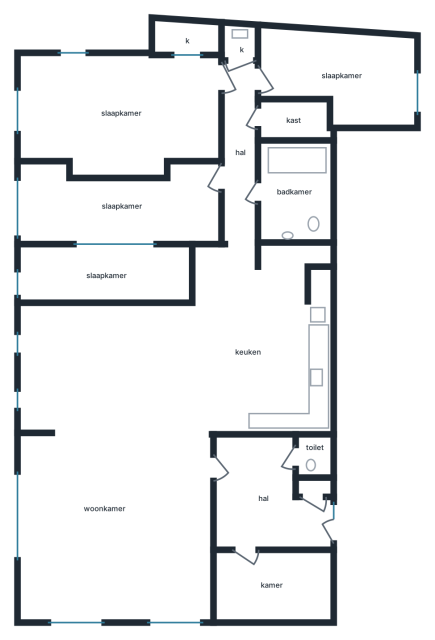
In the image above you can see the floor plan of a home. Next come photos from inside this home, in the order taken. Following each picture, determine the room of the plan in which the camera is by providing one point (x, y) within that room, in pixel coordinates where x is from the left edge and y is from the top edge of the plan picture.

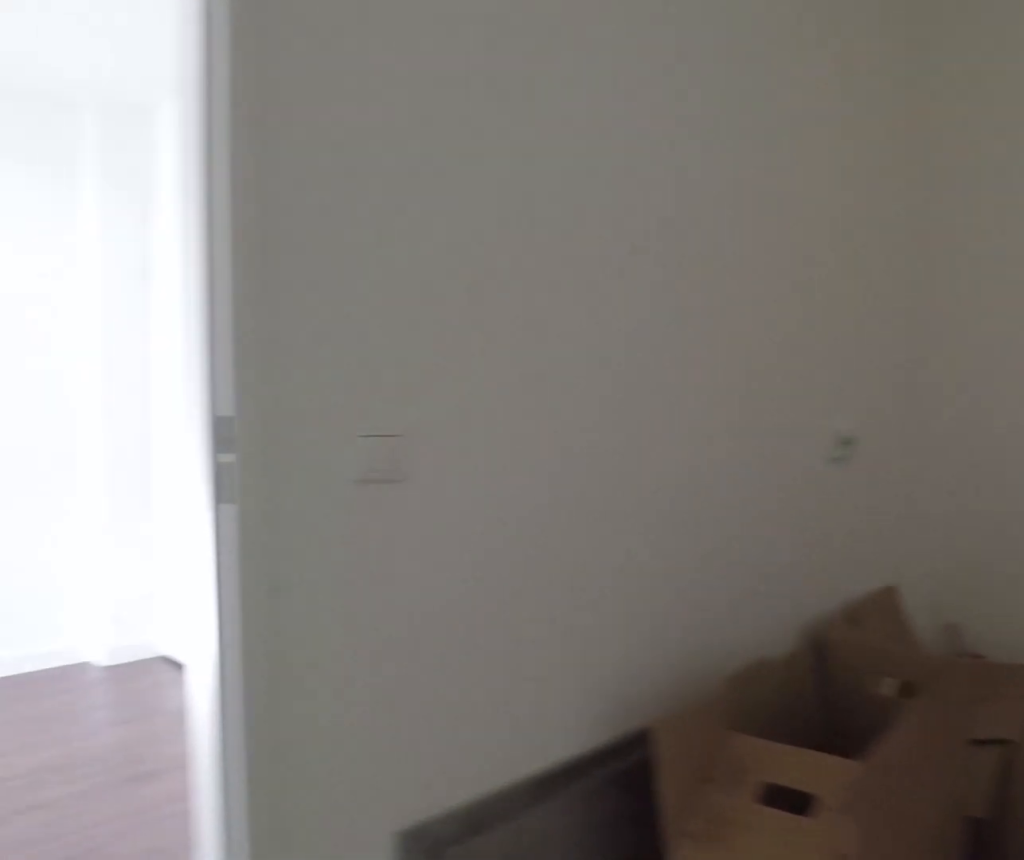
(271, 584)
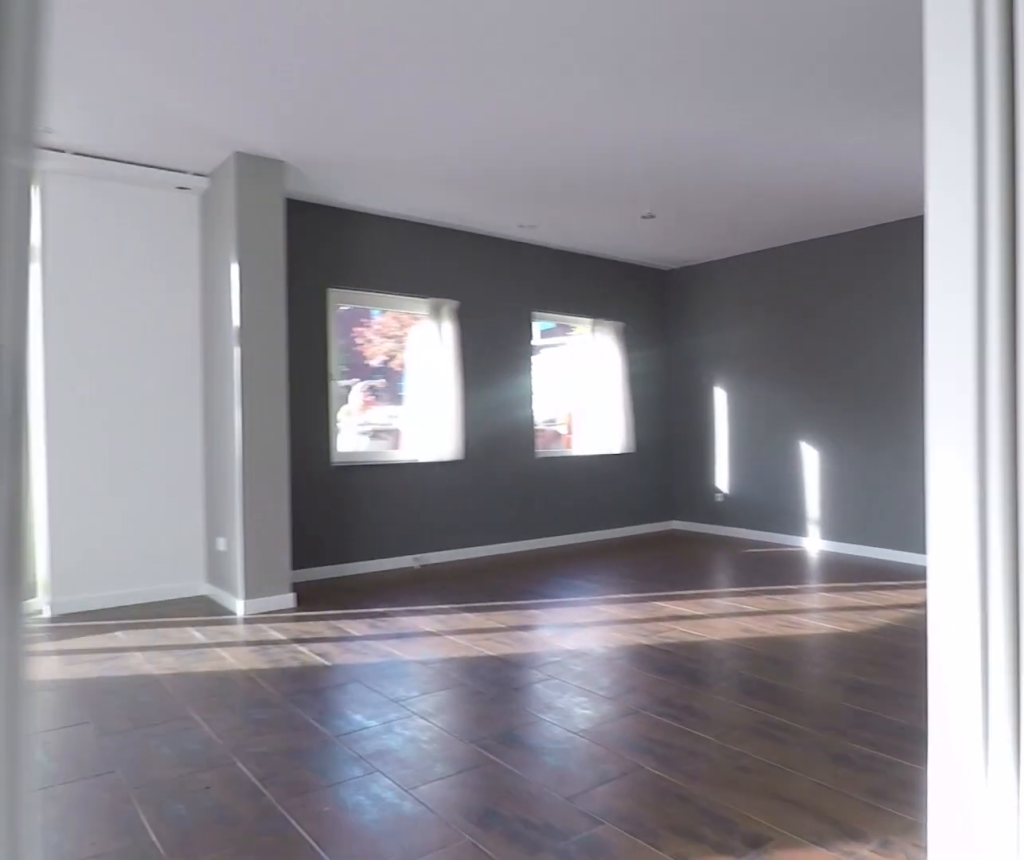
(263, 497)
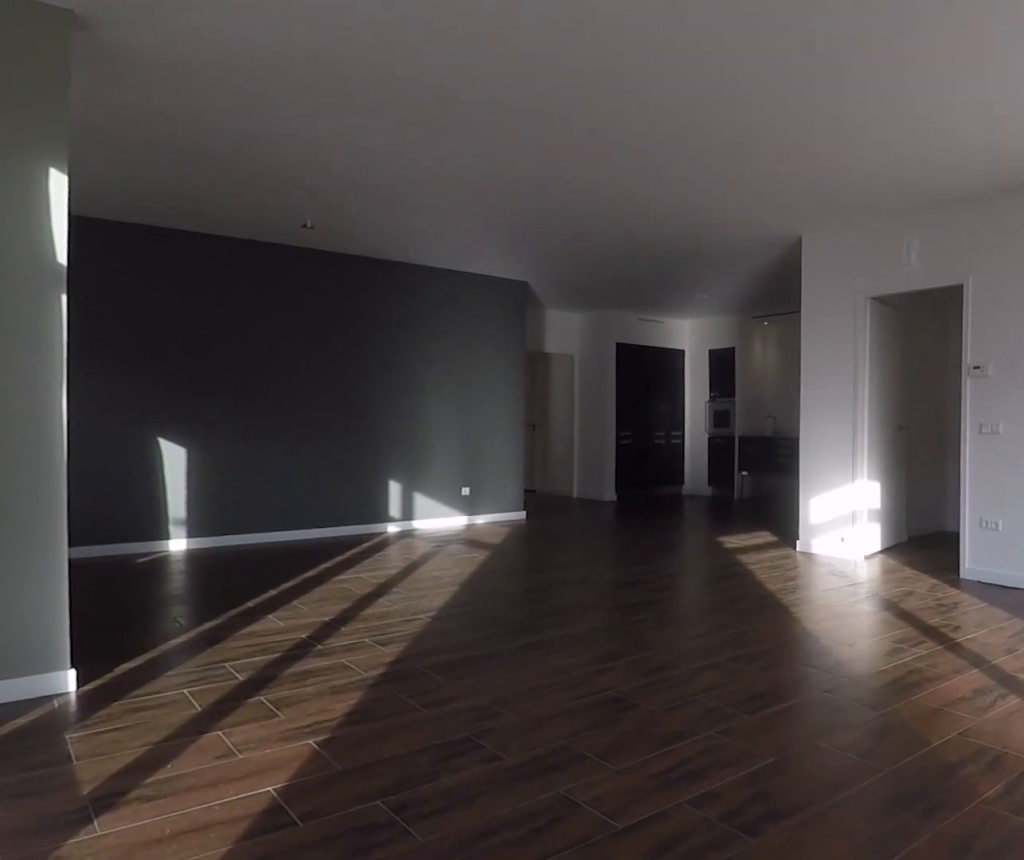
(114, 464)
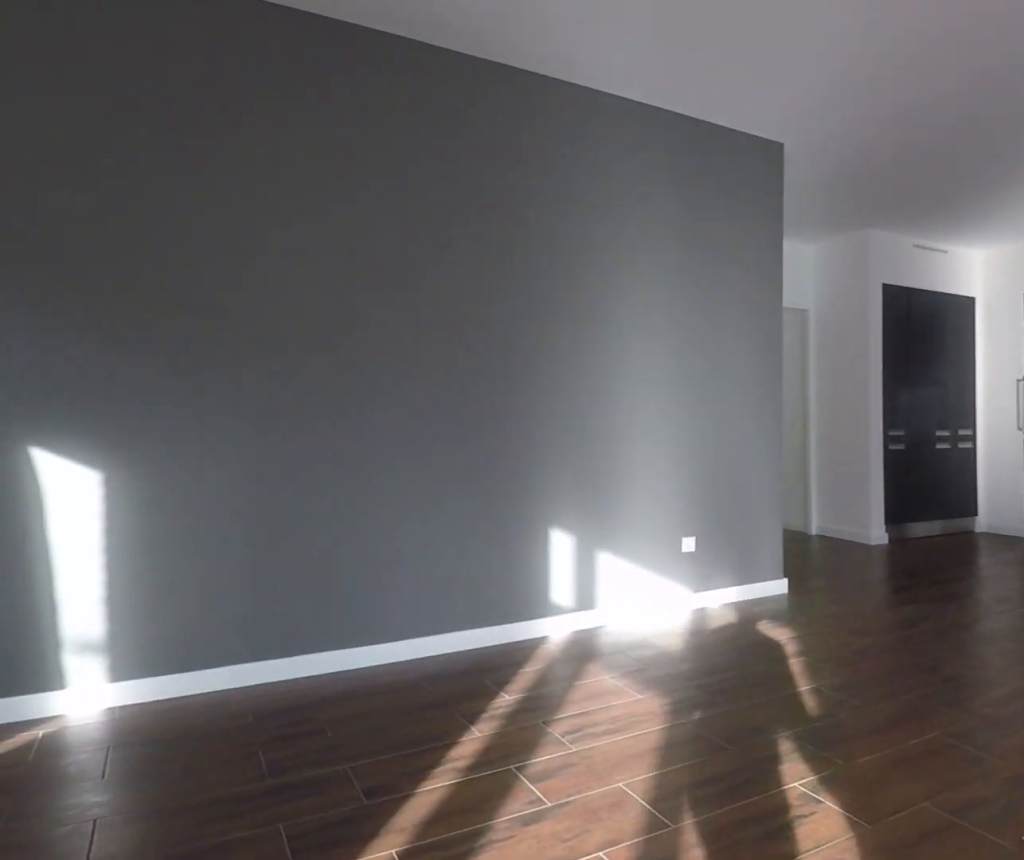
(114, 464)
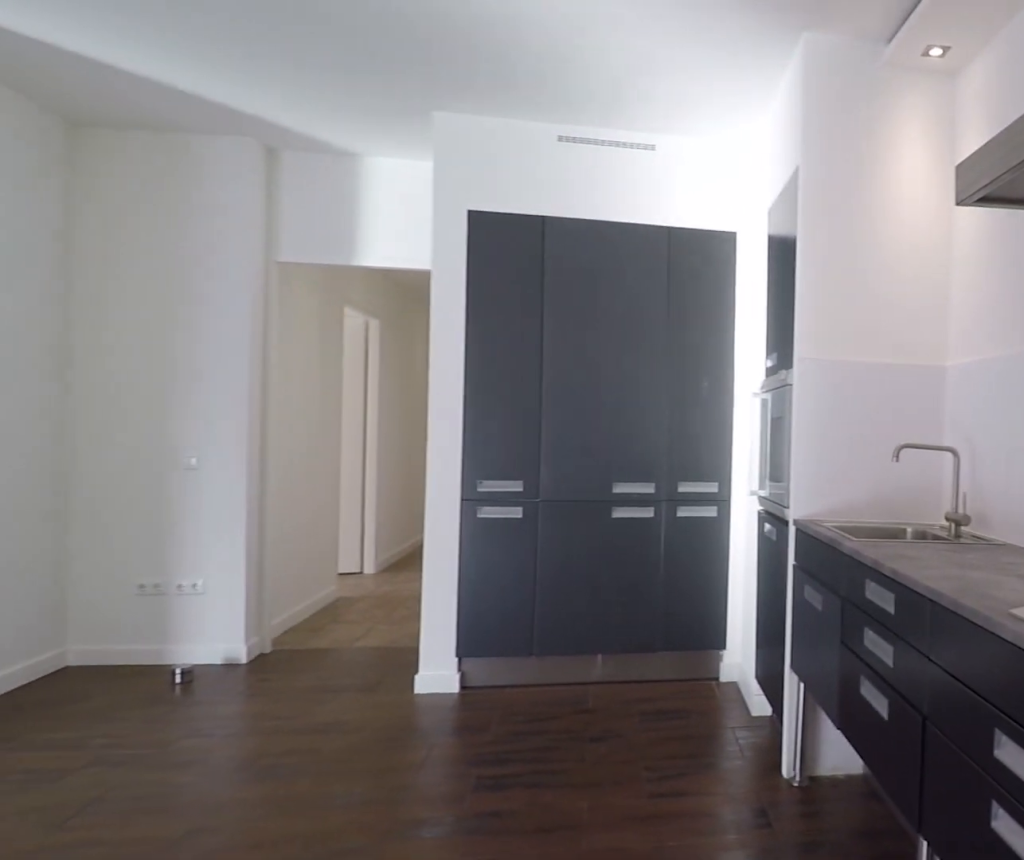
(262, 342)
